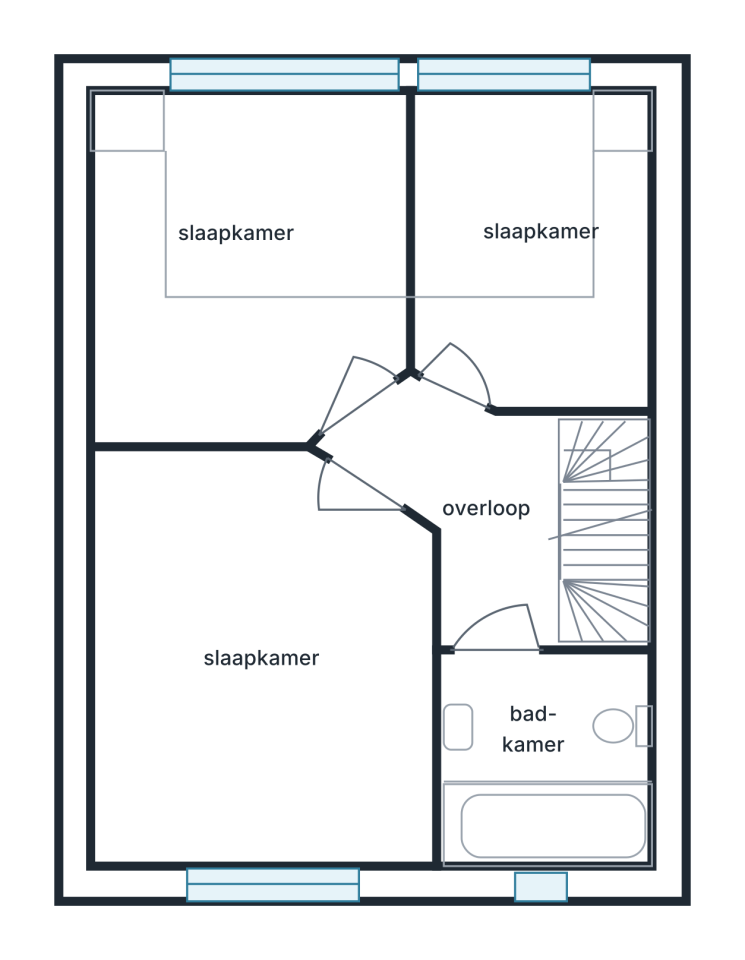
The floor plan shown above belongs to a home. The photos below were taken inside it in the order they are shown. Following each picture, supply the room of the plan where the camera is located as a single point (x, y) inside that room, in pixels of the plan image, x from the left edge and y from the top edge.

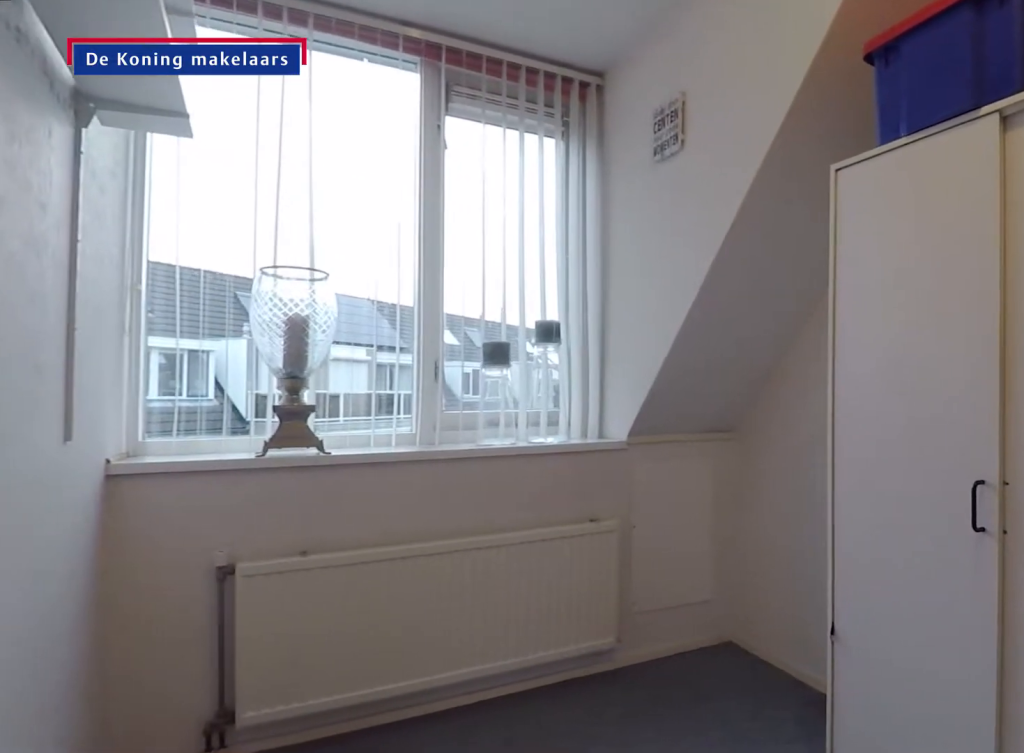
(533, 254)
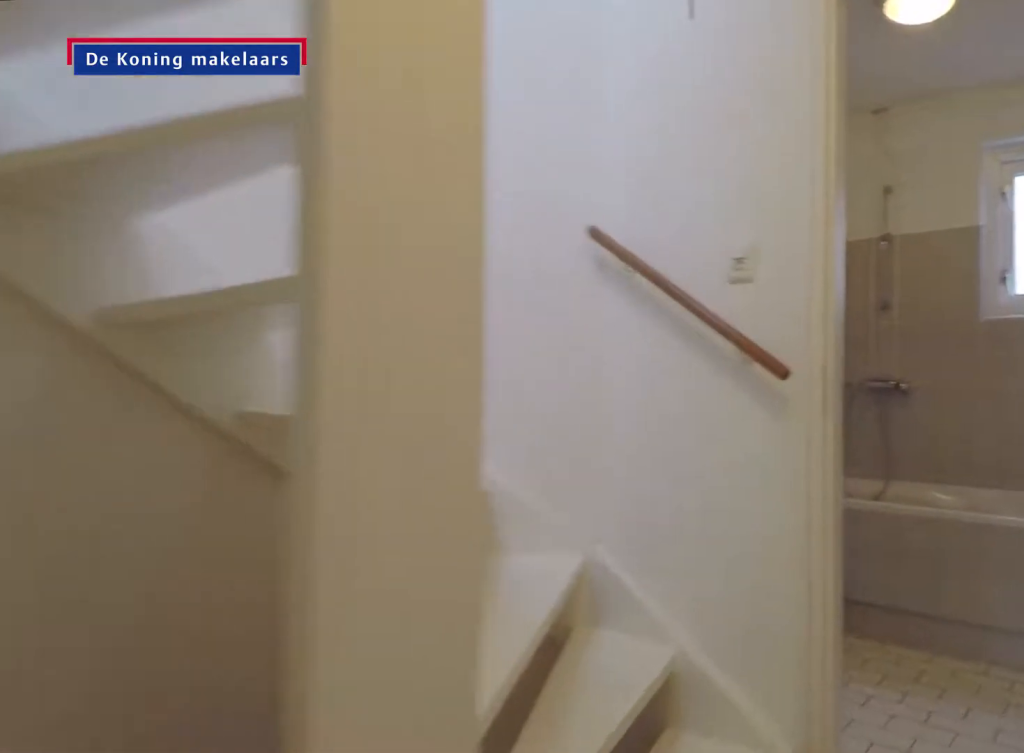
(472, 506)
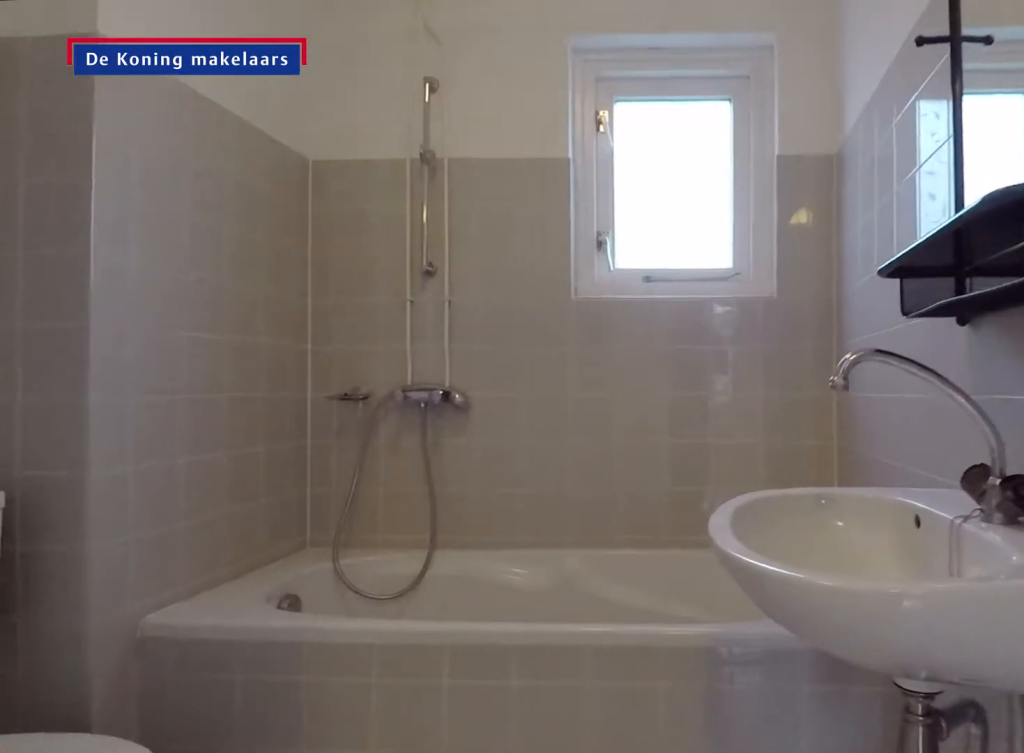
(549, 763)
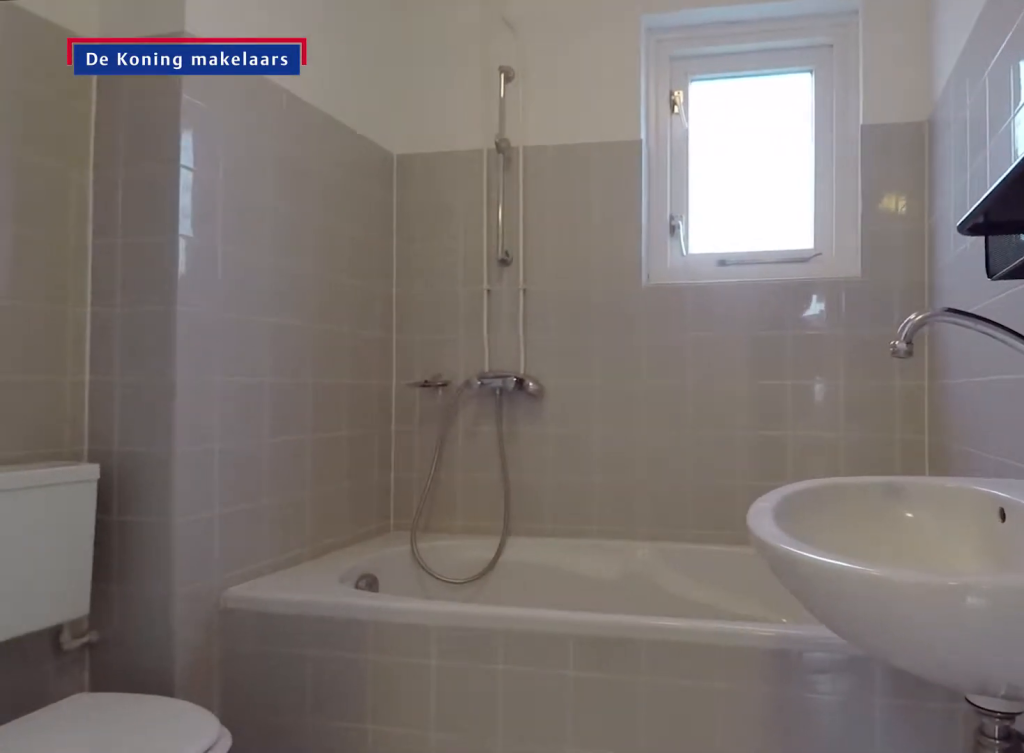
(549, 763)
